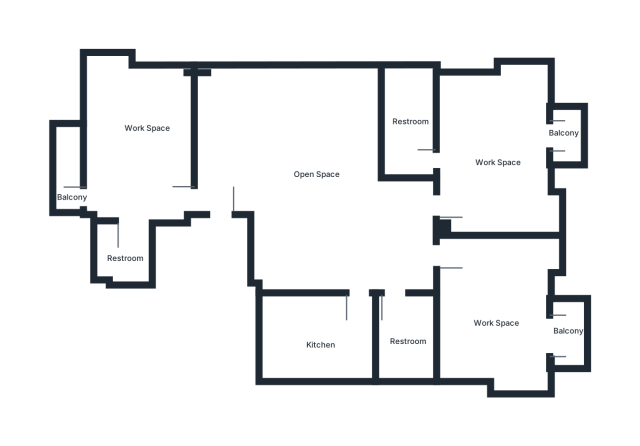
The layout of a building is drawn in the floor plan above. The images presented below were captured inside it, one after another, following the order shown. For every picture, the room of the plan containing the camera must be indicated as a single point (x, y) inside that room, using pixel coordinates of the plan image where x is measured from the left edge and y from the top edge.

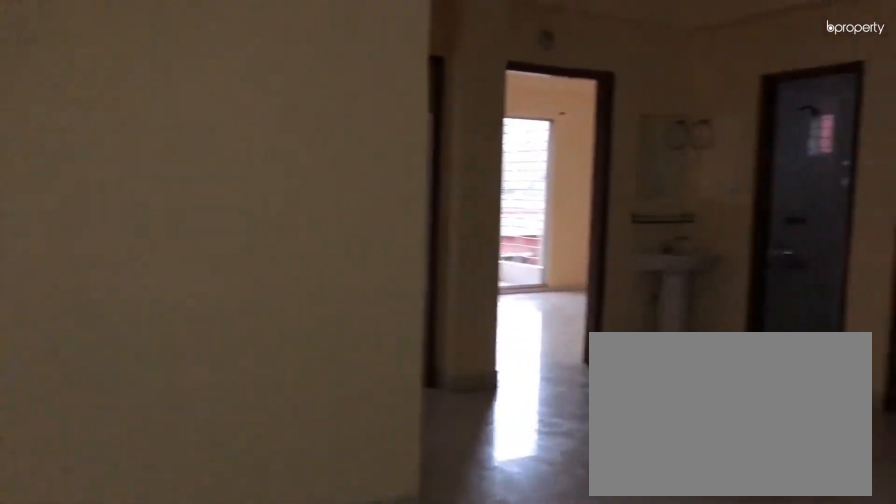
(308, 173)
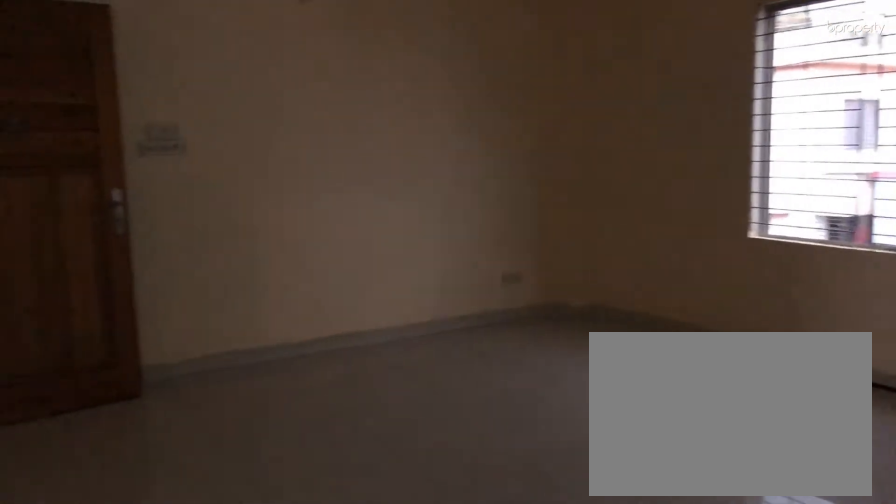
(308, 173)
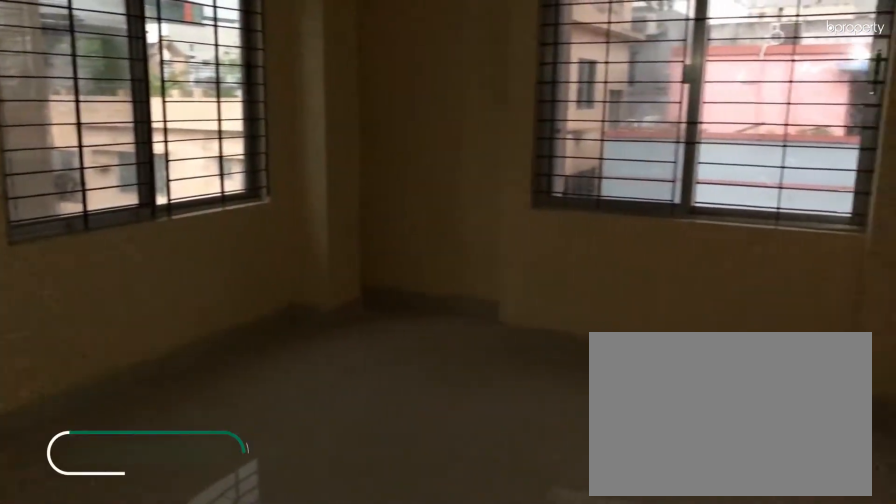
(146, 148)
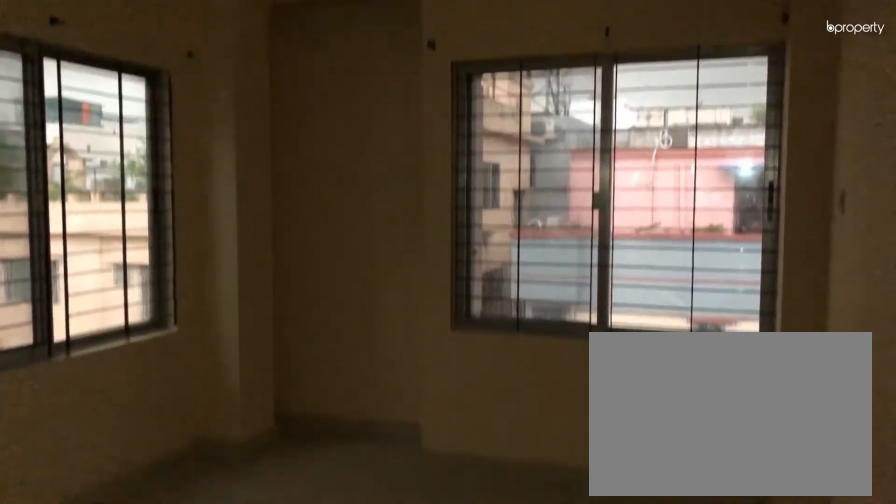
(146, 148)
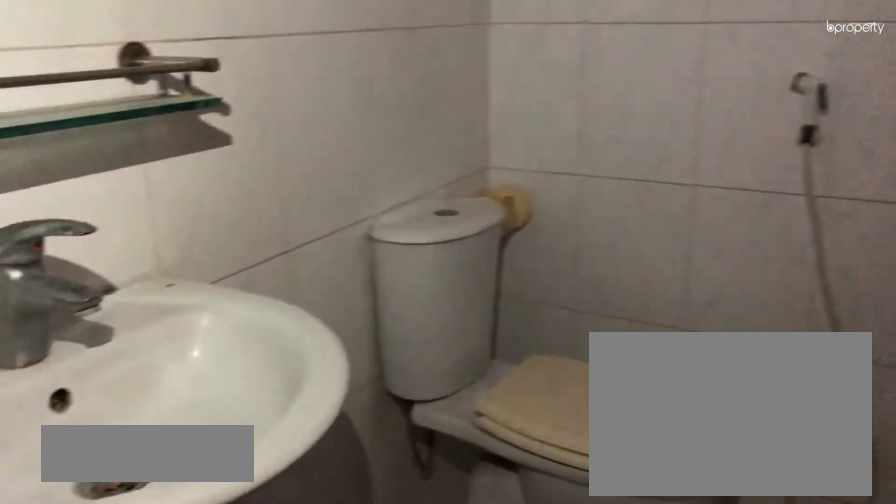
(129, 253)
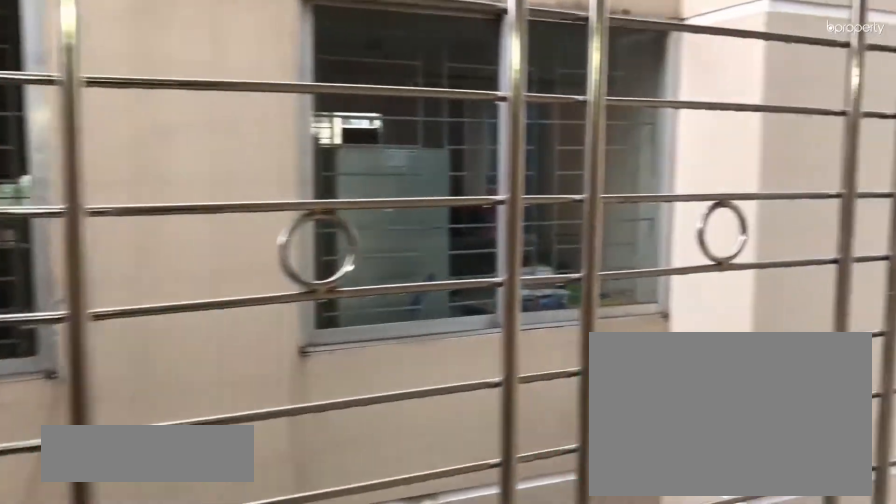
(78, 196)
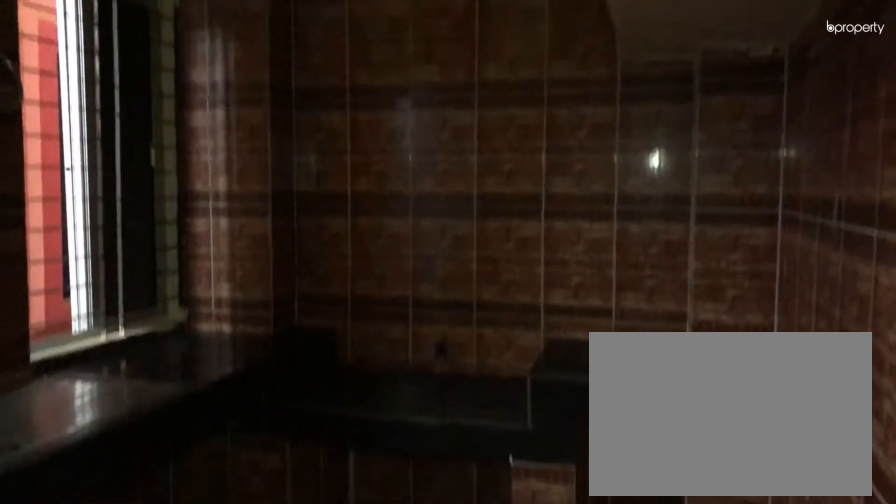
(322, 330)
